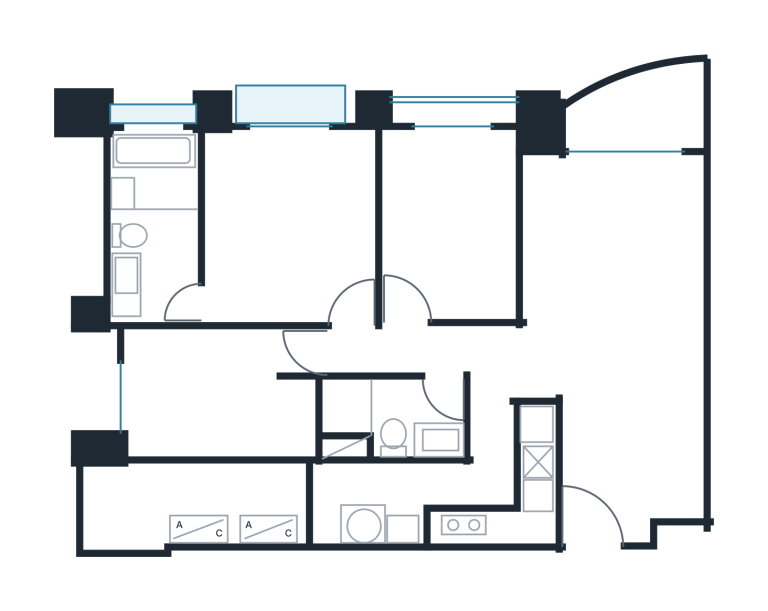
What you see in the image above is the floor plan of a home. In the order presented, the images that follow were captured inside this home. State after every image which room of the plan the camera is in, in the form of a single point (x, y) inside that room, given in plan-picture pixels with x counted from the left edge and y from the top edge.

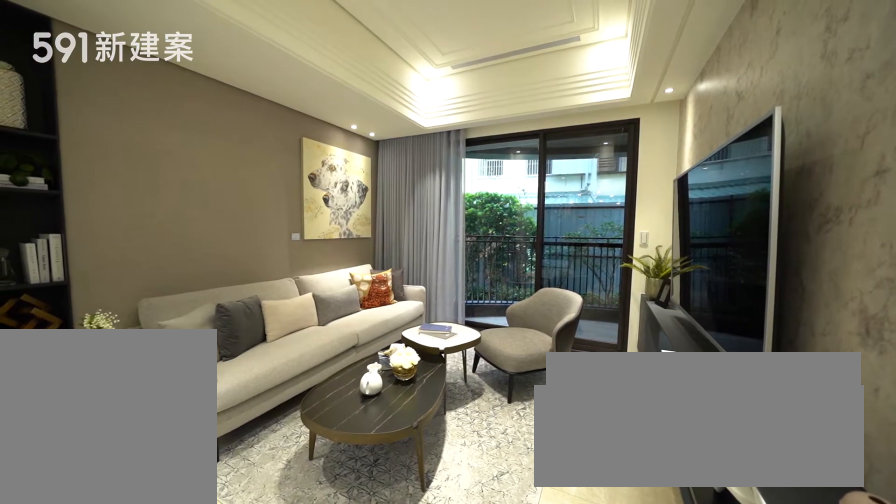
(616, 234)
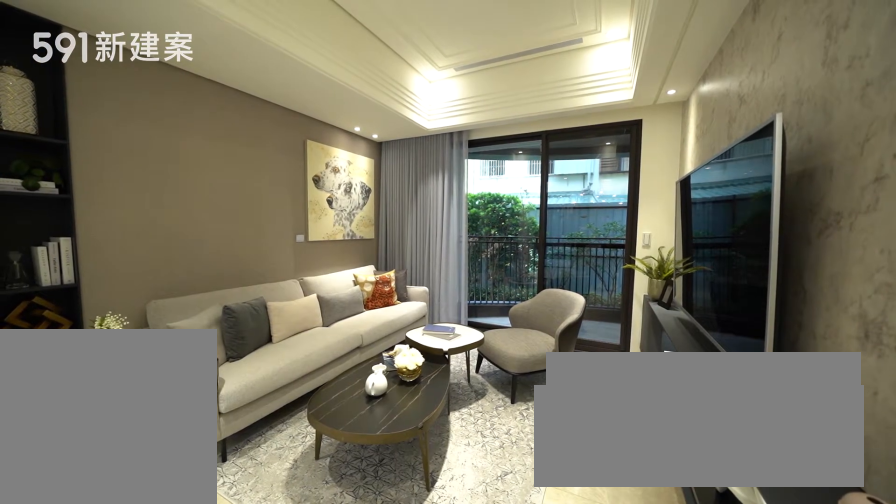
(616, 234)
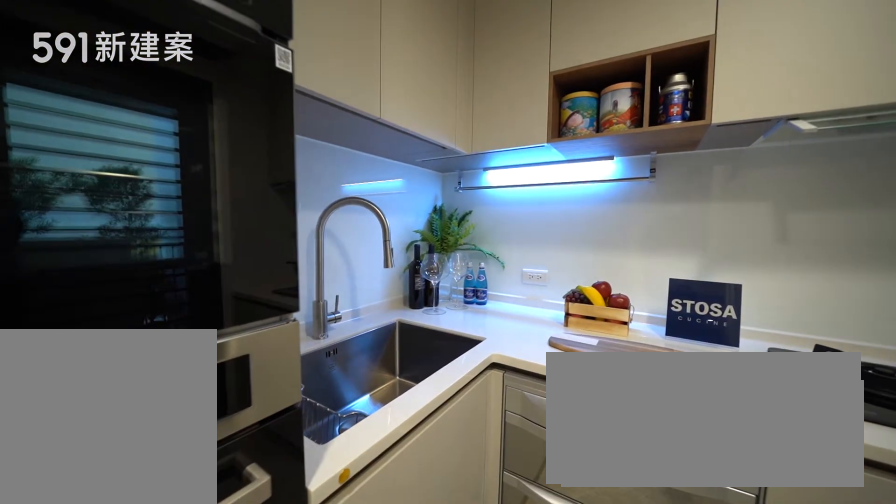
(487, 504)
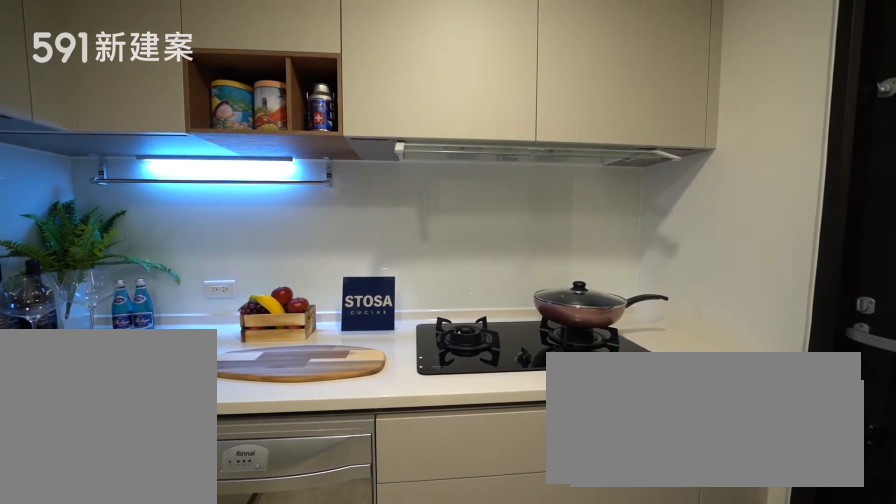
(487, 504)
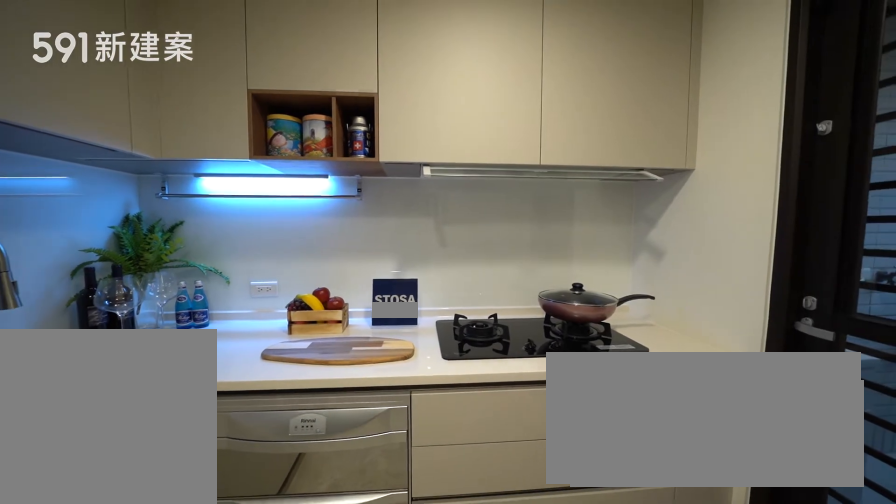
(487, 504)
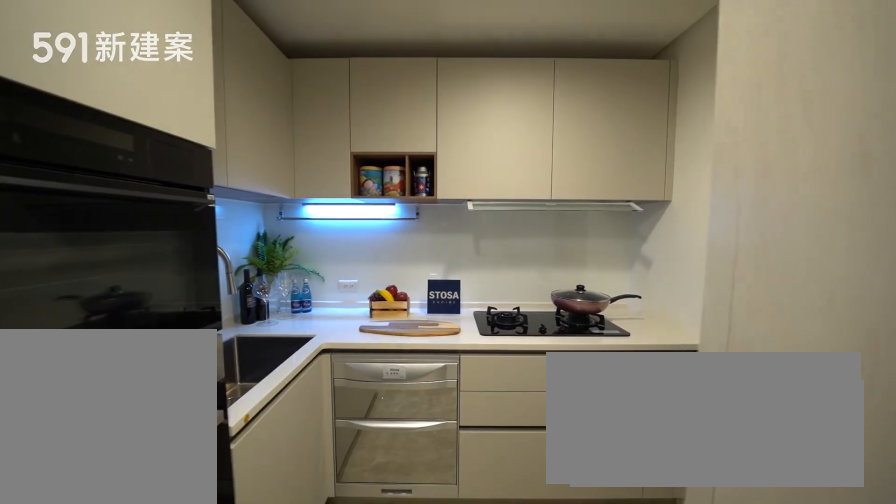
(487, 504)
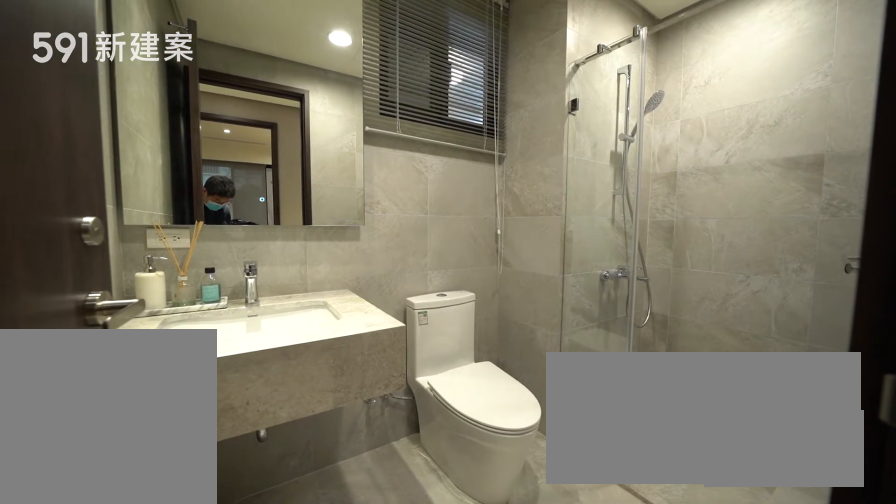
(393, 416)
